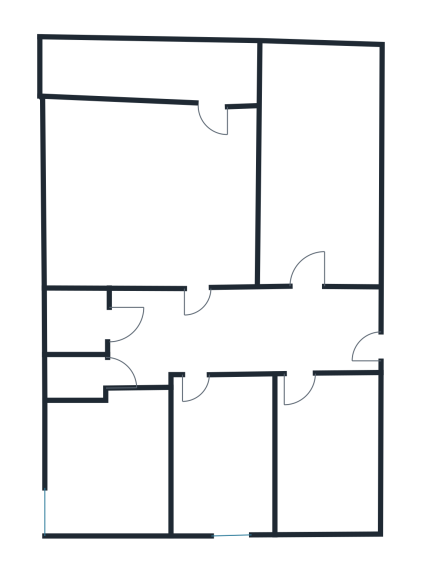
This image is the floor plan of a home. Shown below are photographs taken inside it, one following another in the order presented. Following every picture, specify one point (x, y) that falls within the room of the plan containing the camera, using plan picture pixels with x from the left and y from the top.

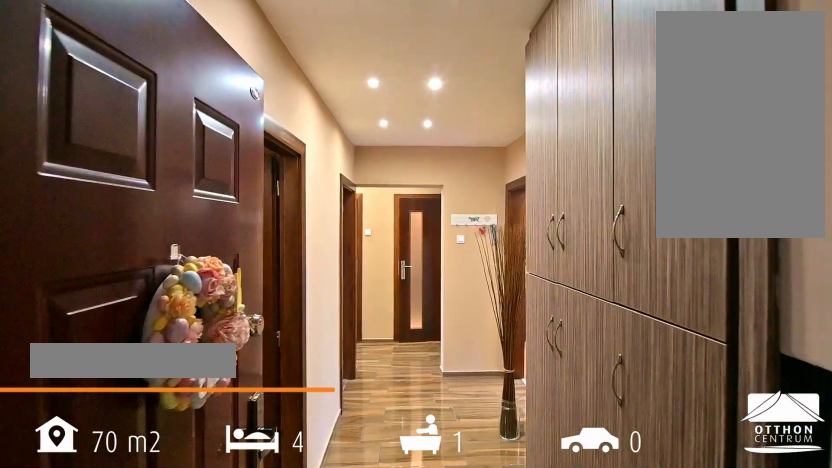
(265, 333)
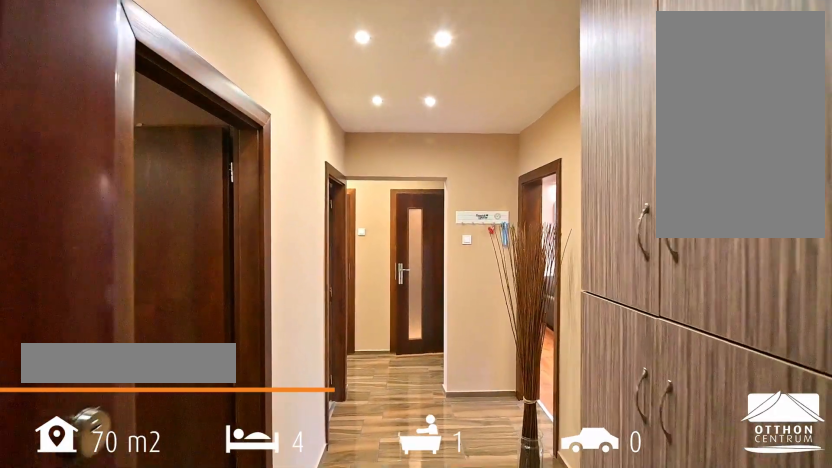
(265, 333)
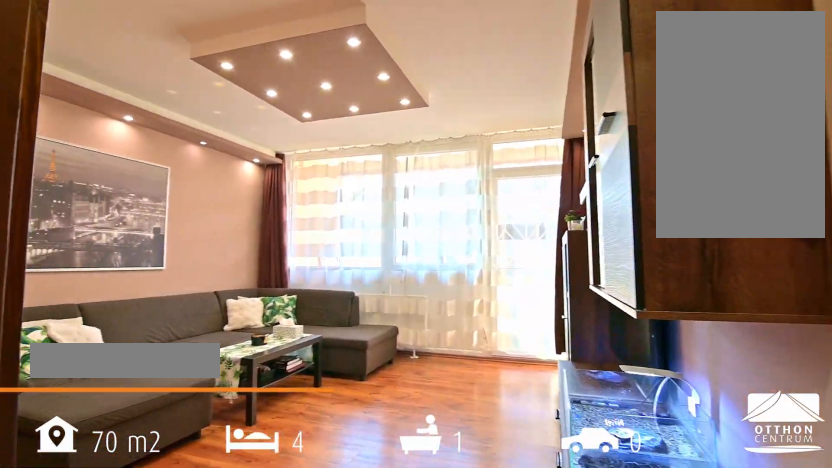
(153, 193)
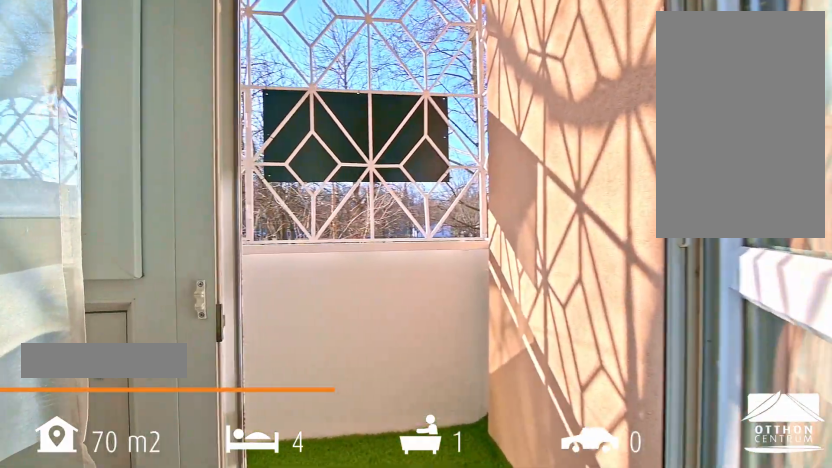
(152, 72)
